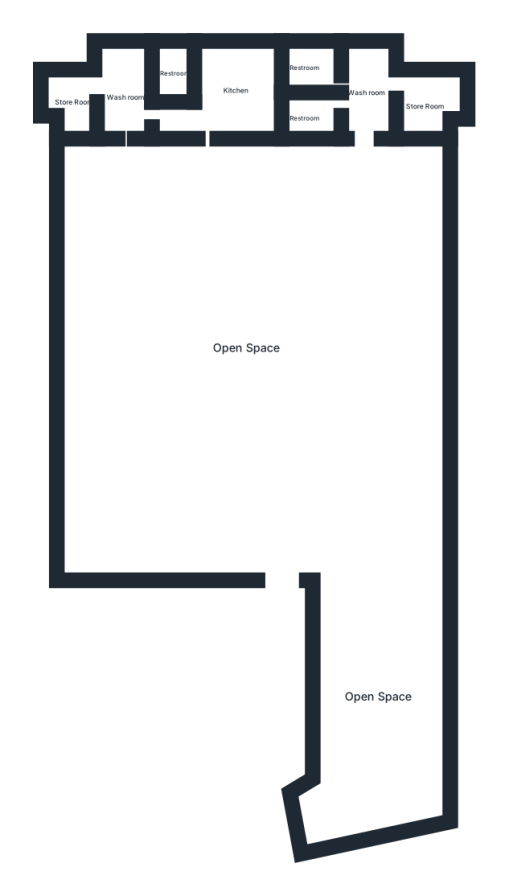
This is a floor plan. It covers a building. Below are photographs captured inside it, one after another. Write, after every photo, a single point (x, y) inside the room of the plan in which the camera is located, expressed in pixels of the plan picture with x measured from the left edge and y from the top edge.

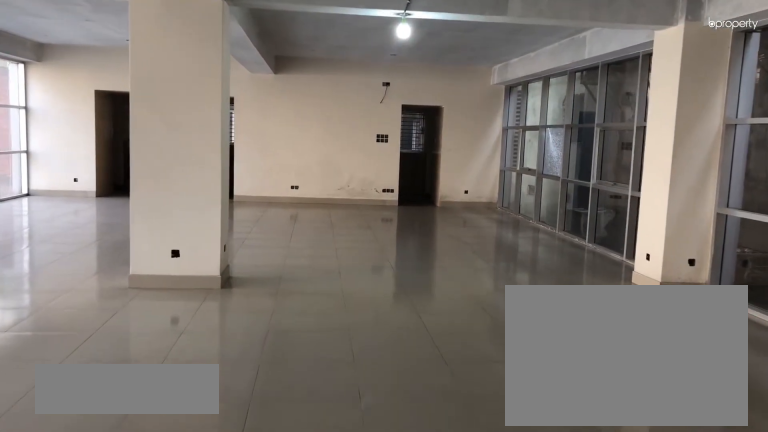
(243, 346)
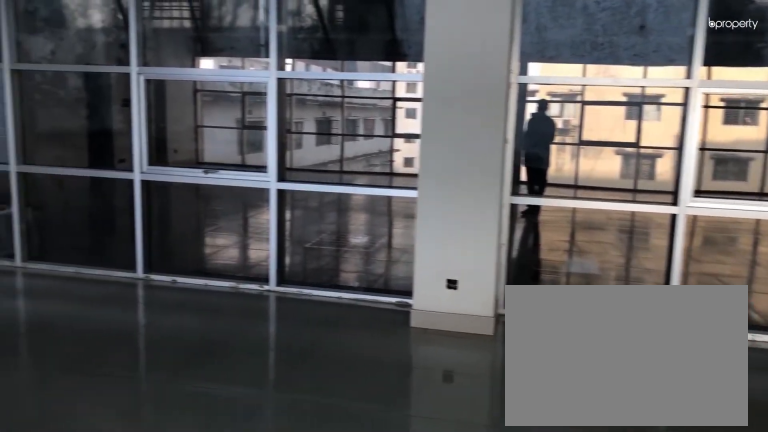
(243, 346)
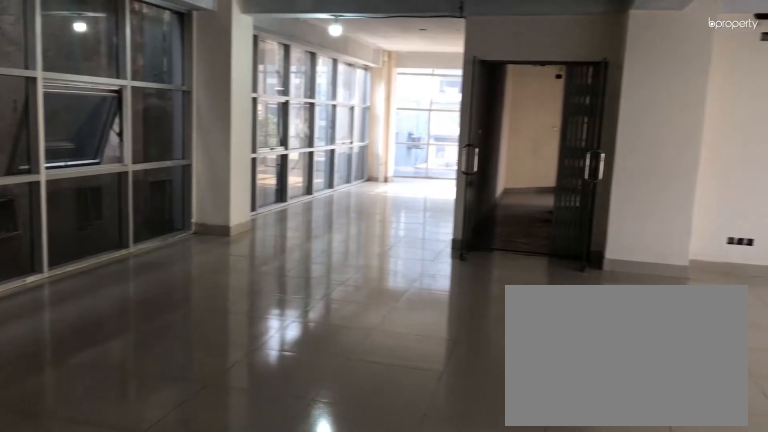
(243, 347)
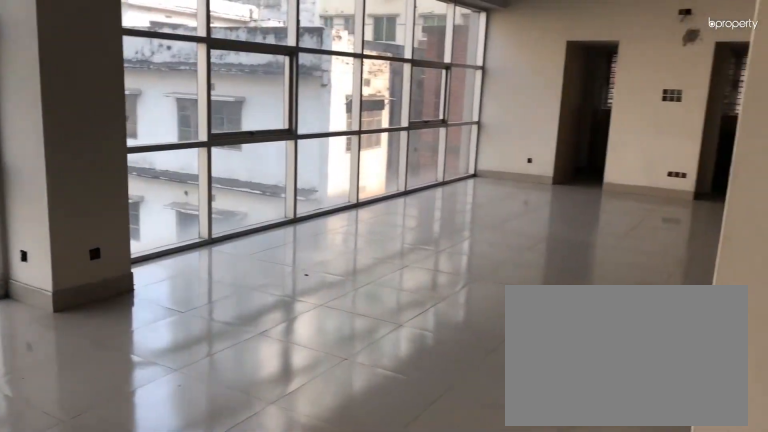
(243, 347)
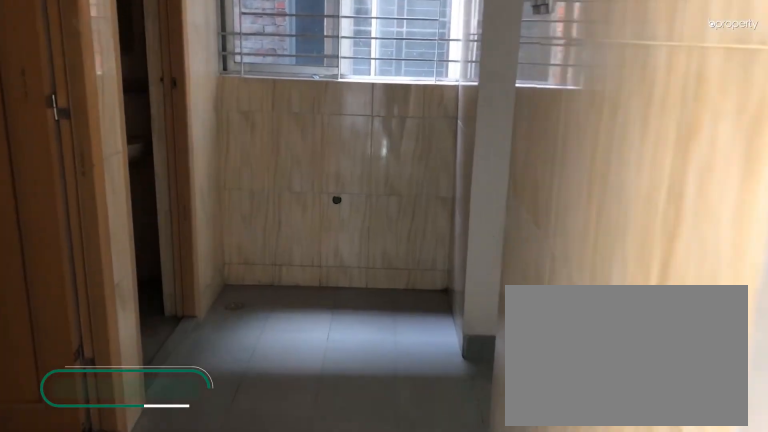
(369, 99)
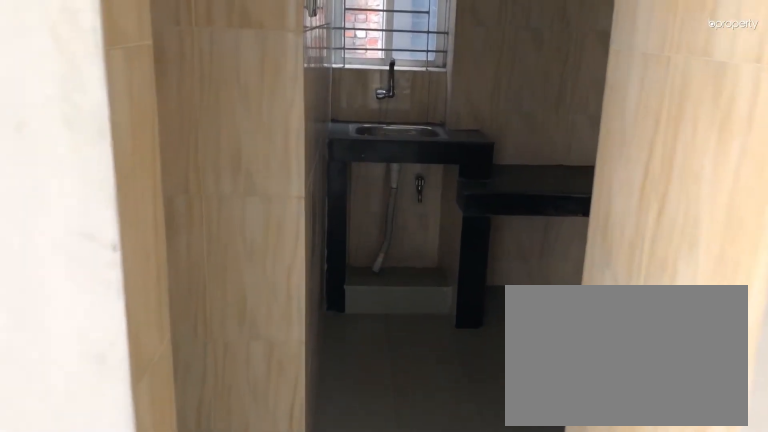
(238, 89)
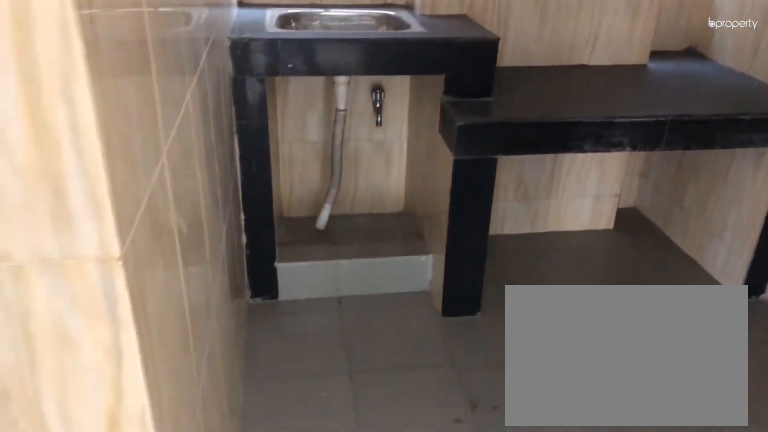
(238, 89)
